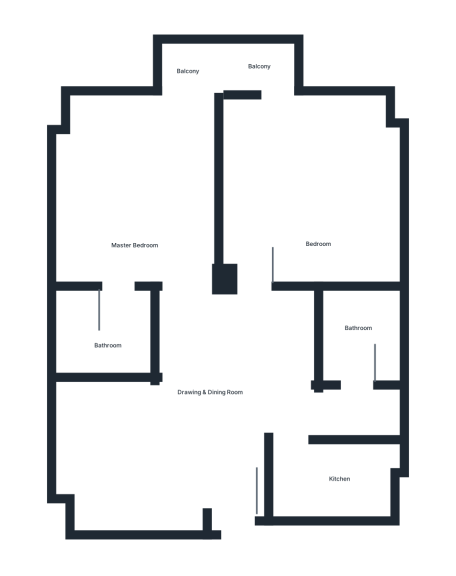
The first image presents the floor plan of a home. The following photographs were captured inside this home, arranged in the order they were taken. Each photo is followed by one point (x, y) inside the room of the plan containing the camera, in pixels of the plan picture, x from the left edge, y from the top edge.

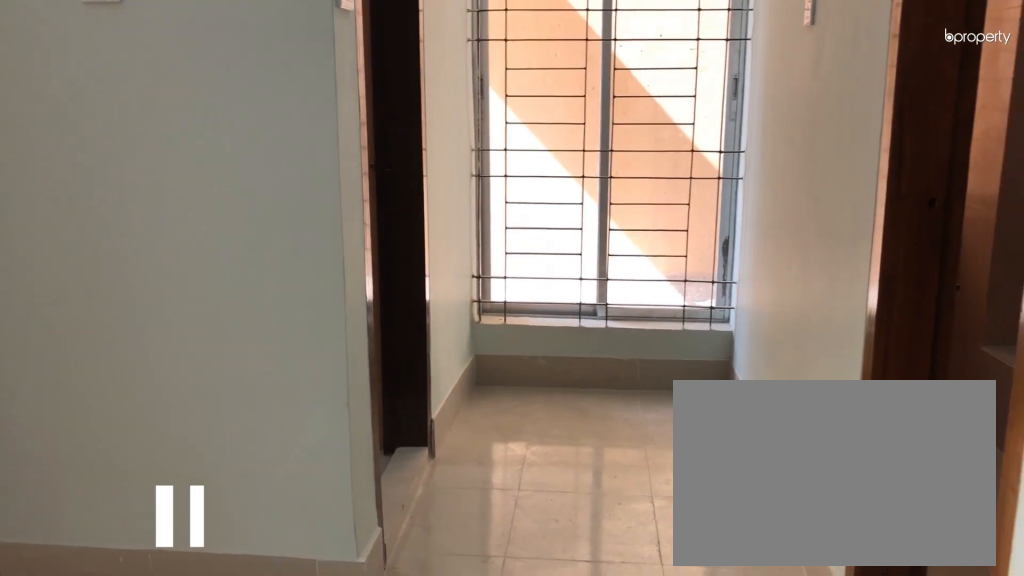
(215, 408)
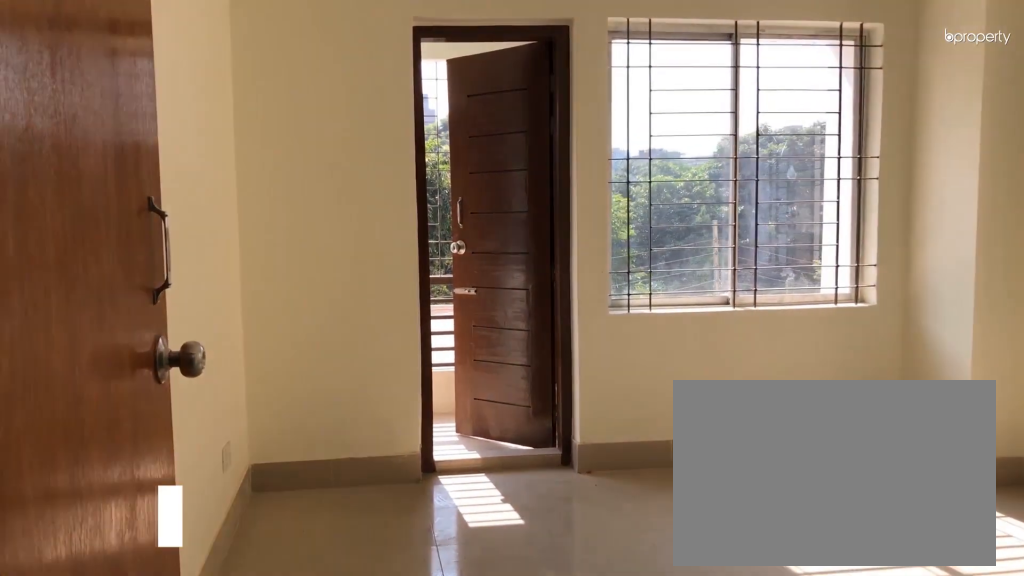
(316, 192)
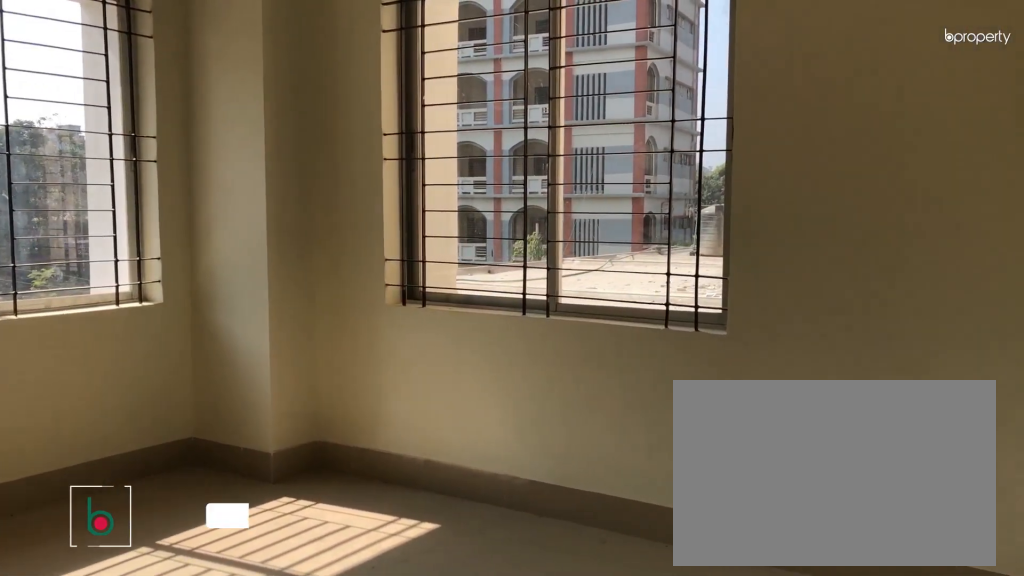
(316, 192)
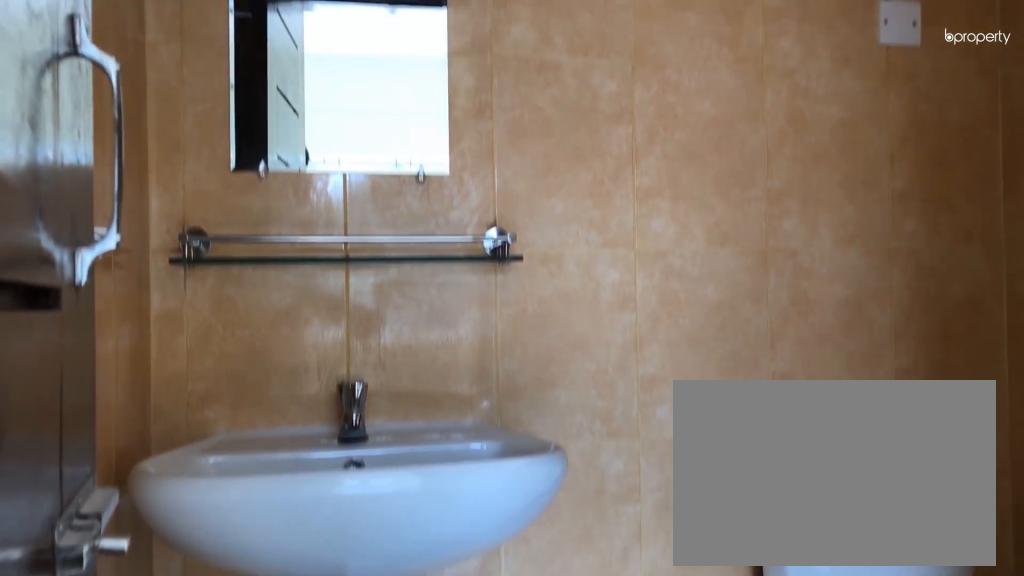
(108, 342)
